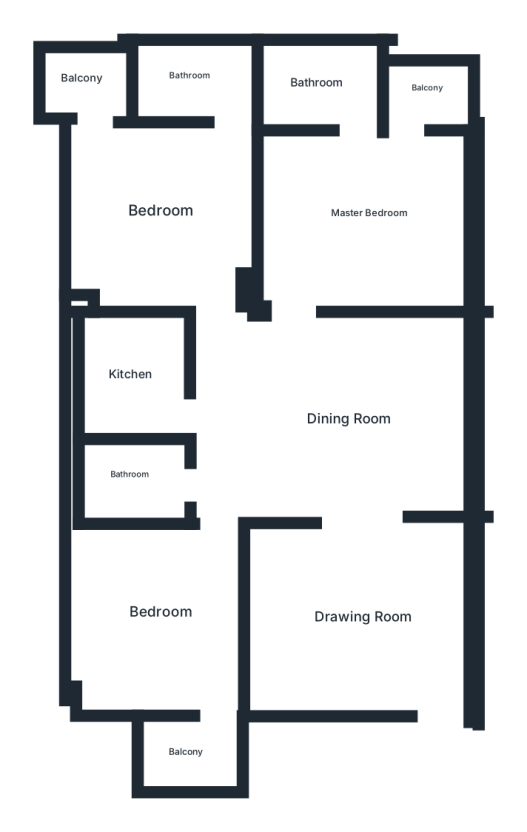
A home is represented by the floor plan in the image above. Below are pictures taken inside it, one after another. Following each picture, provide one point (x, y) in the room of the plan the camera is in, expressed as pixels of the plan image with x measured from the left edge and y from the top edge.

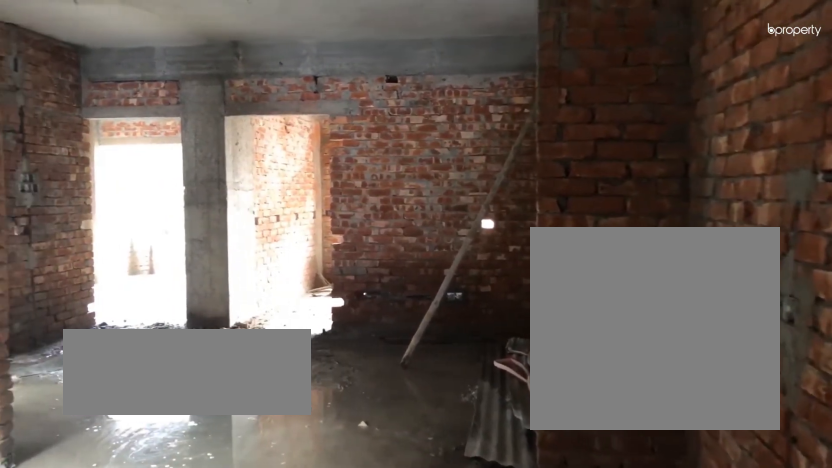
(365, 622)
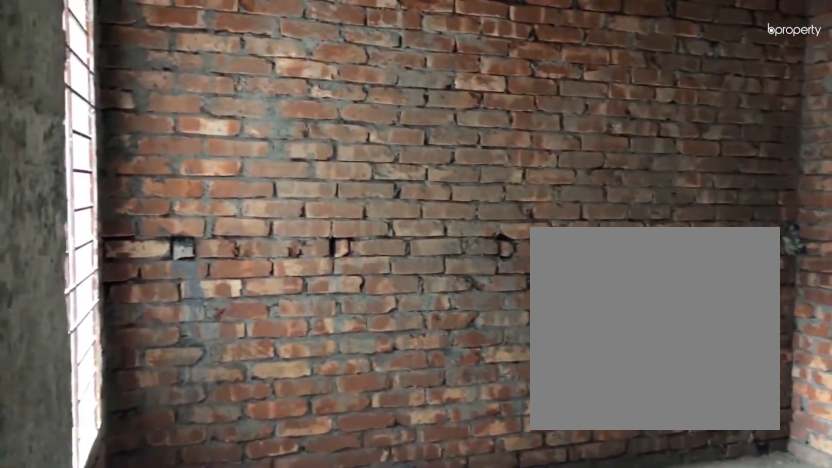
(365, 622)
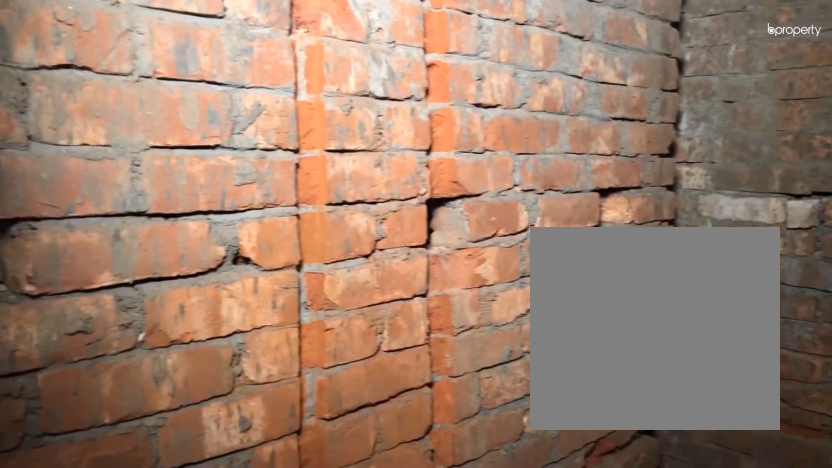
(320, 76)
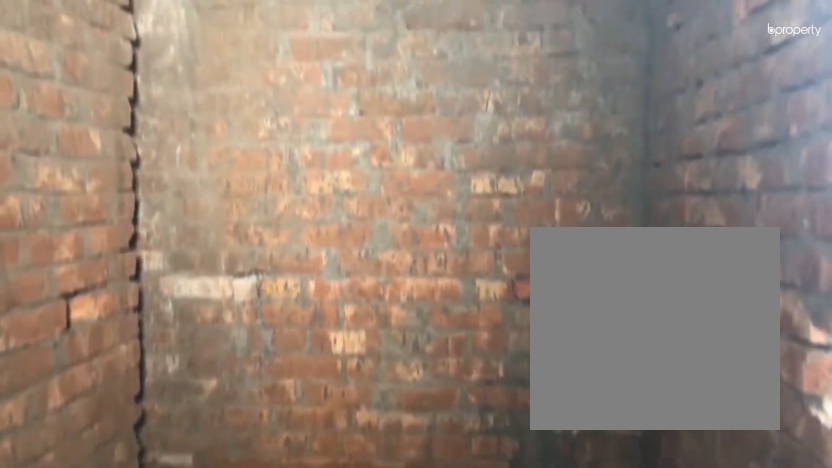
(321, 77)
